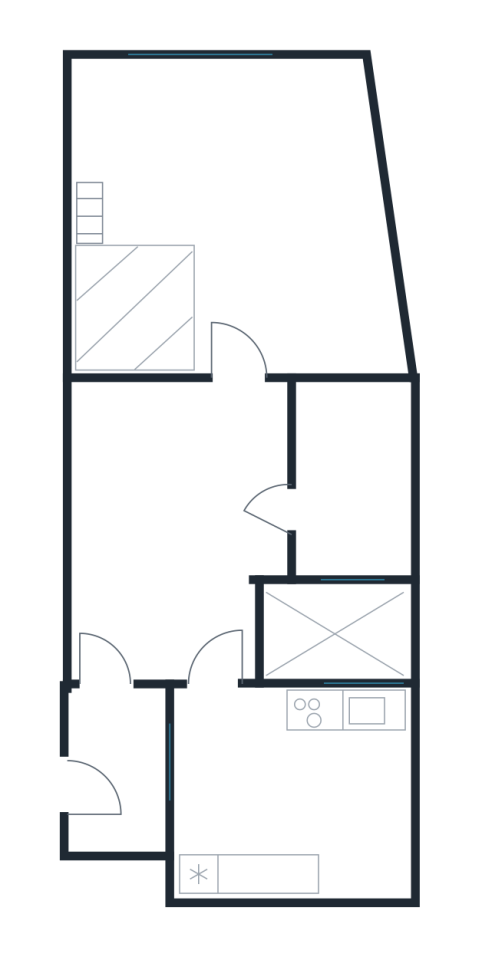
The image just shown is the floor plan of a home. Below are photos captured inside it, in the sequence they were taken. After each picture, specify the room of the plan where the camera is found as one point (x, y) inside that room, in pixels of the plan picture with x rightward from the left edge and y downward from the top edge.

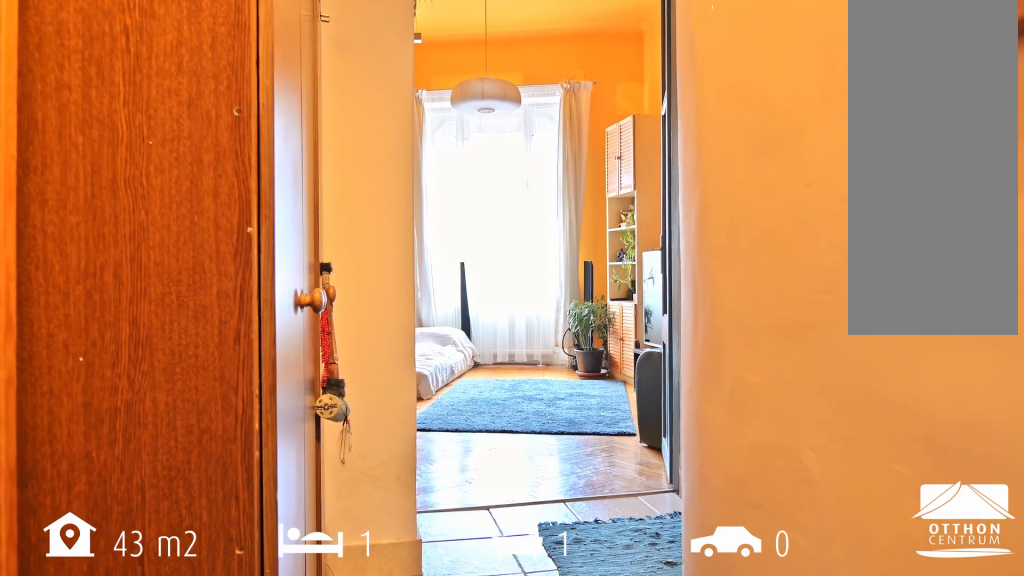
(168, 523)
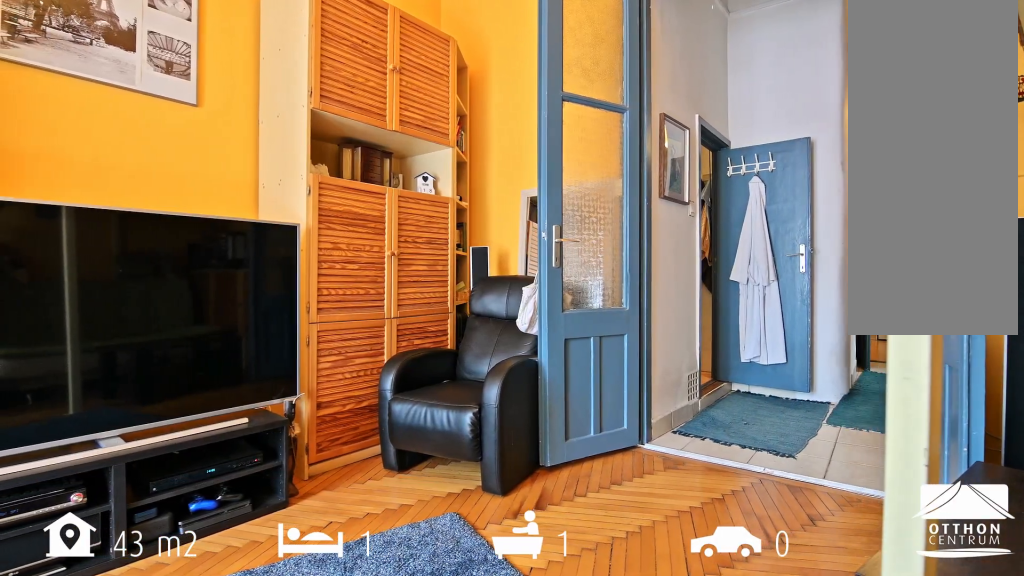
(242, 216)
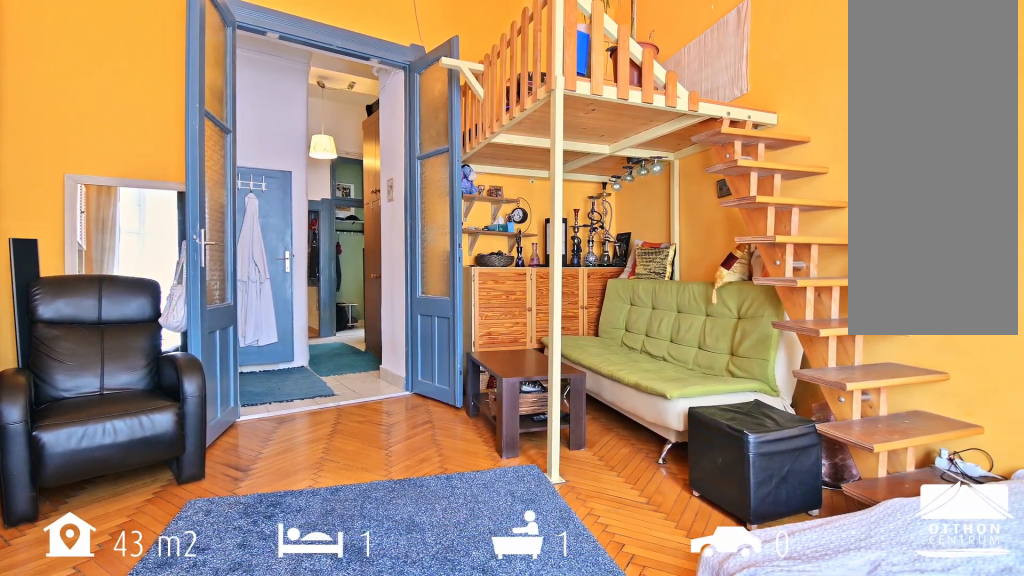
(242, 217)
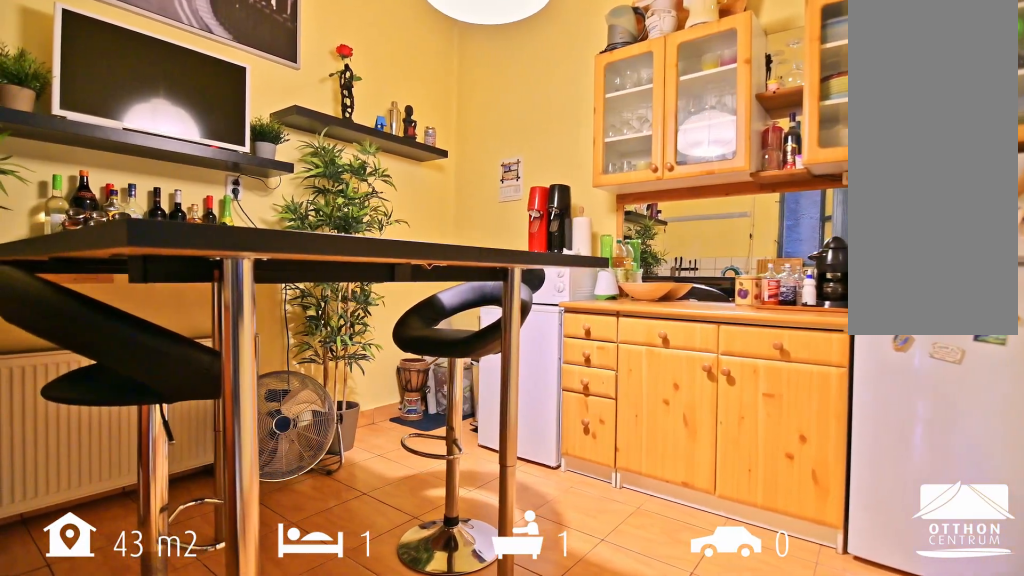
(285, 794)
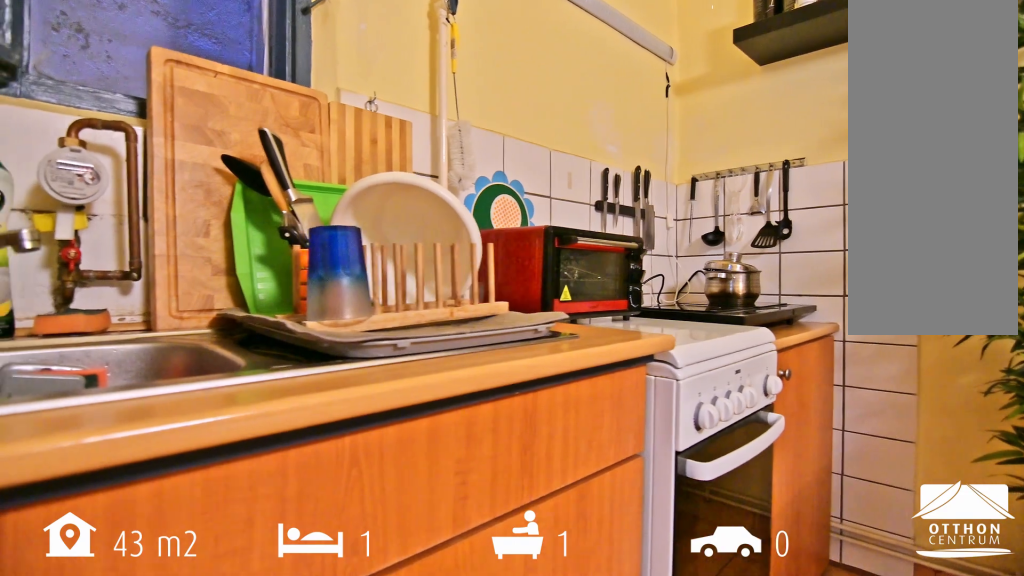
(285, 794)
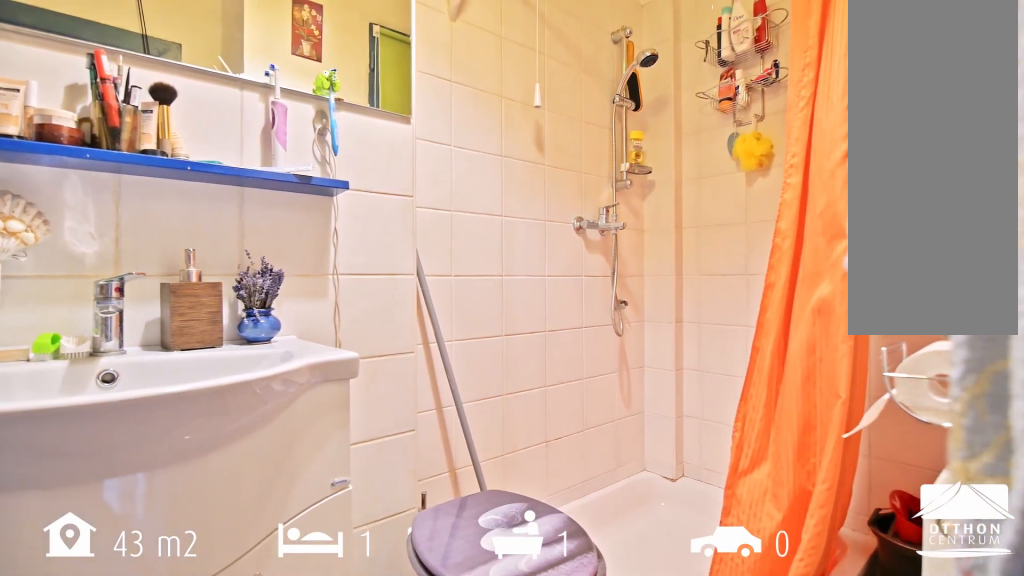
(347, 484)
